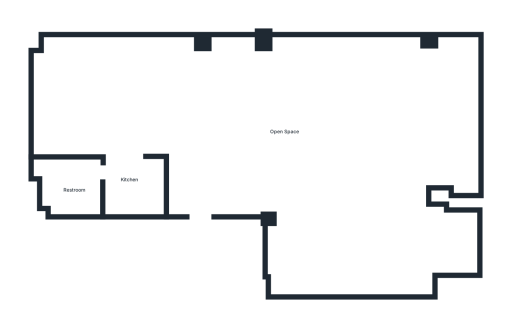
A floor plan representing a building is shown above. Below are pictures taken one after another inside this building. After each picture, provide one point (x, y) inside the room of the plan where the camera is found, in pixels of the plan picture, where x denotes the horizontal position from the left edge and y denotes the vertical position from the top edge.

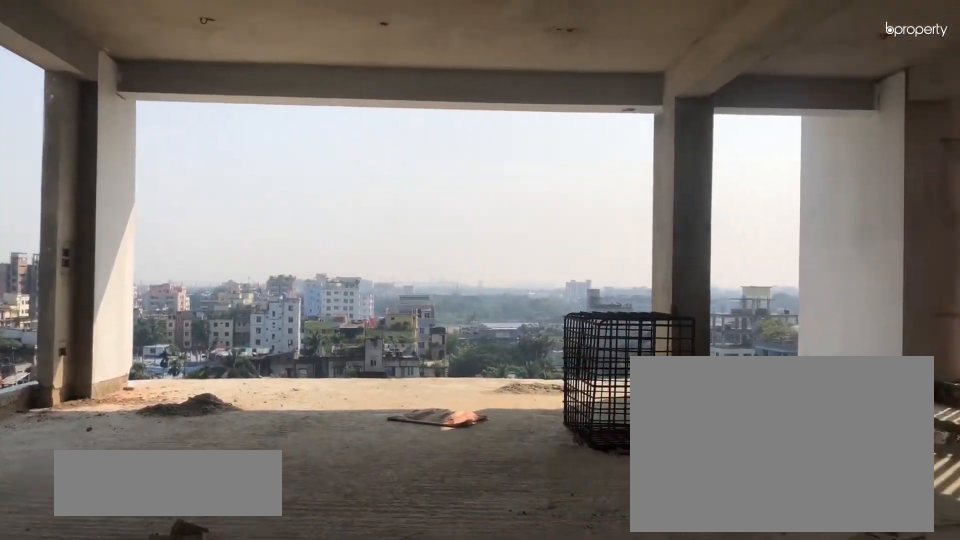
(279, 115)
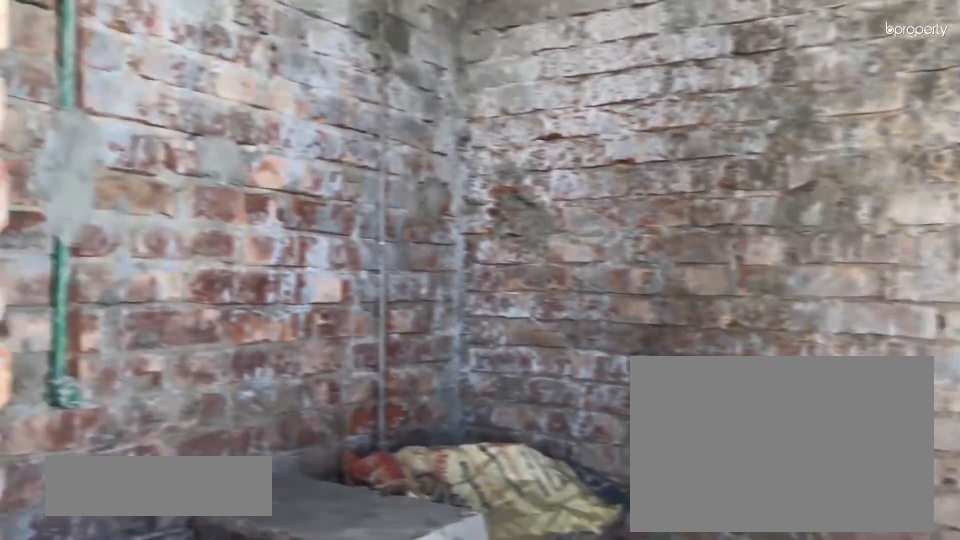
(129, 189)
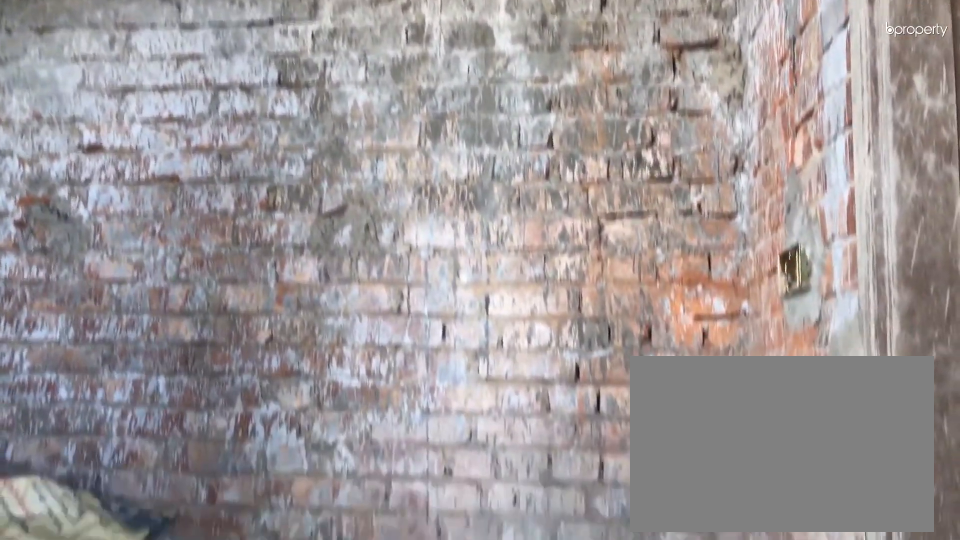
(129, 189)
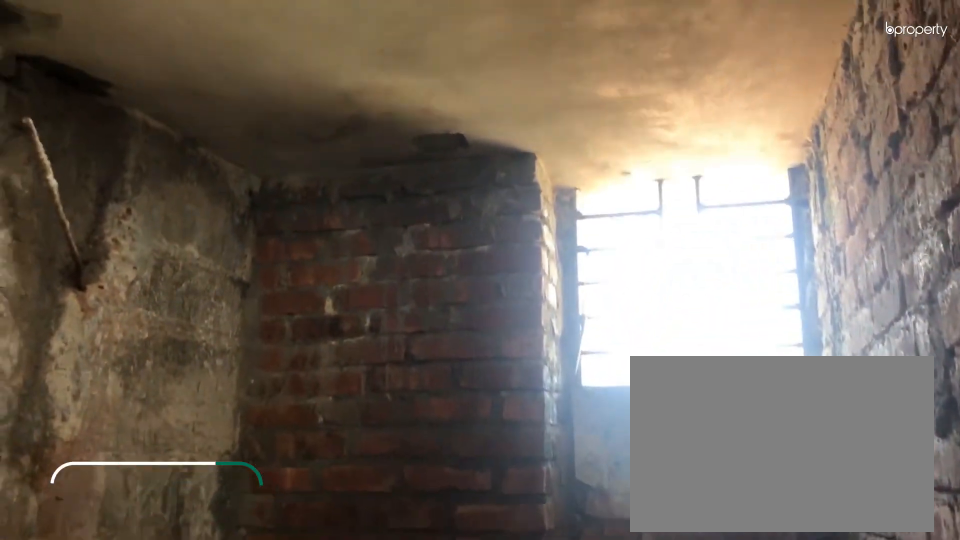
(74, 189)
